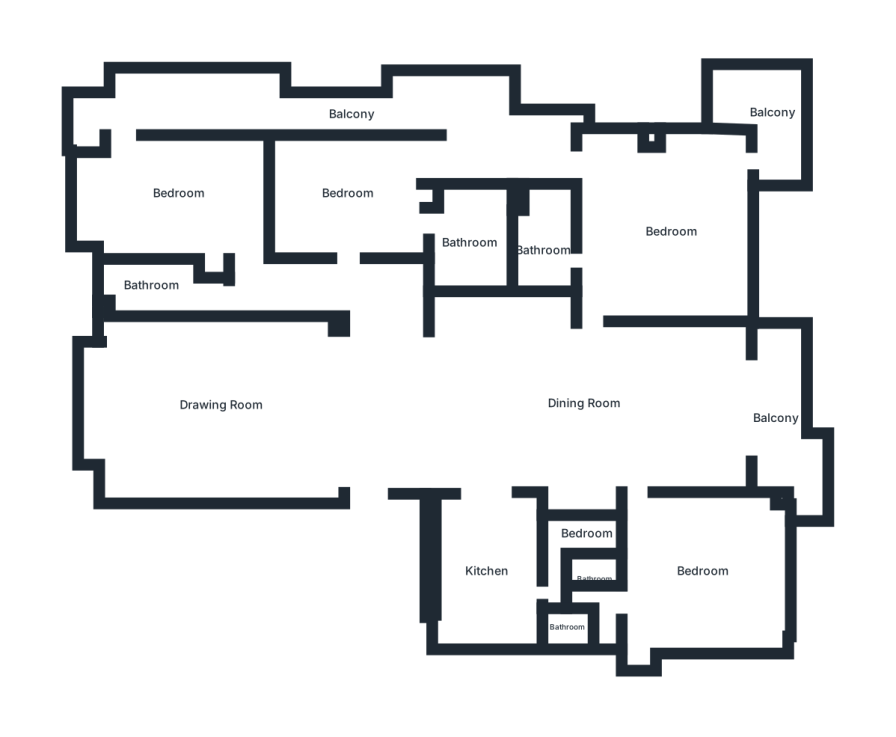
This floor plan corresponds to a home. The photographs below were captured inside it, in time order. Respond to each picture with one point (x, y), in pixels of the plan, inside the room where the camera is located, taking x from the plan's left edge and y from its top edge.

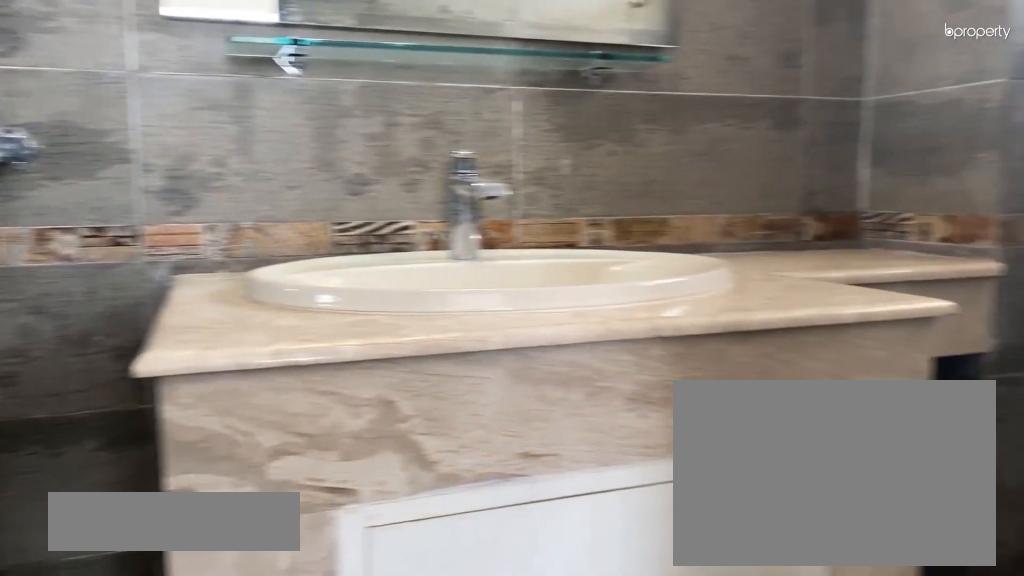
(538, 248)
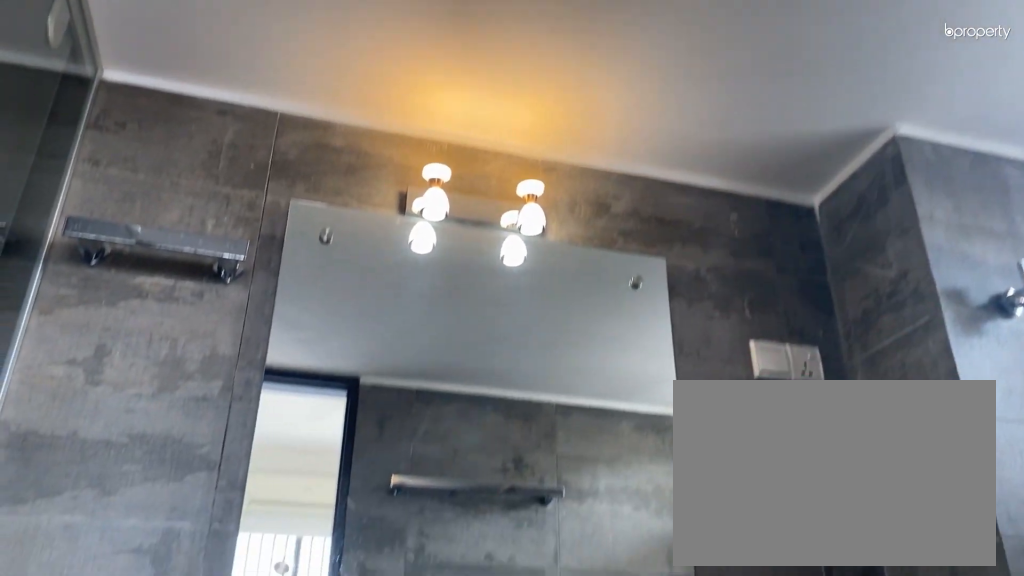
(538, 248)
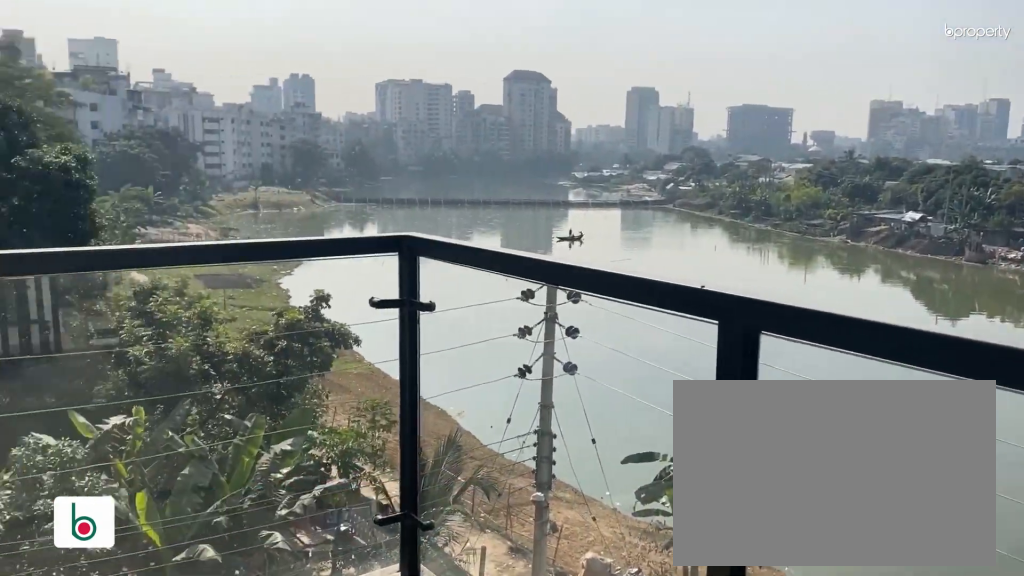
(772, 112)
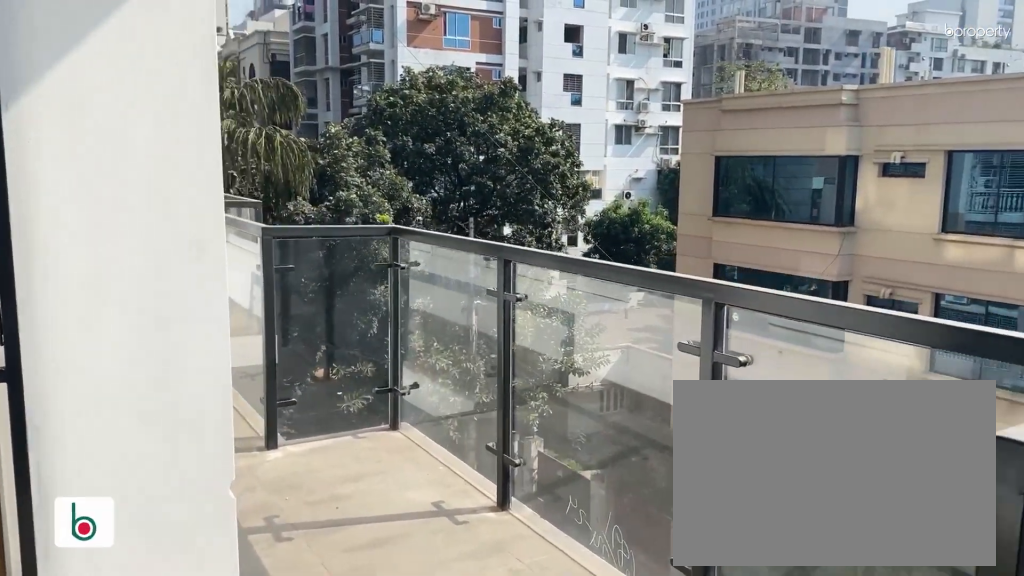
(350, 117)
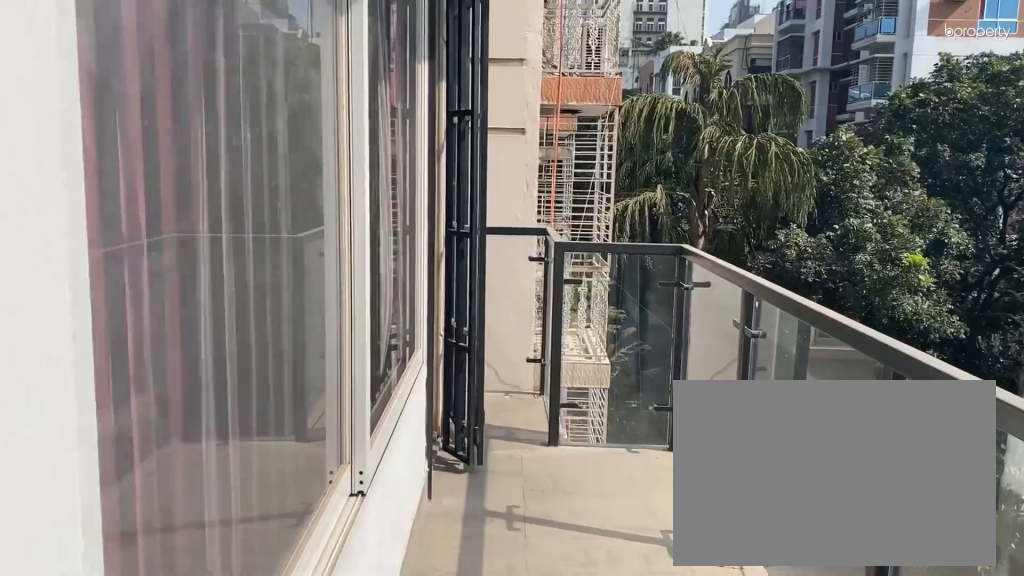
(350, 117)
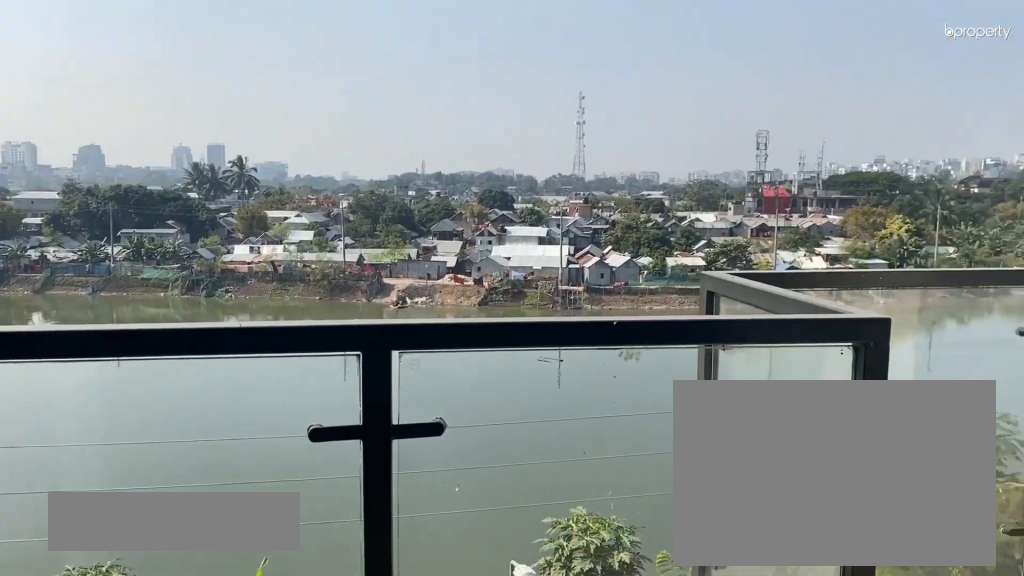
(777, 418)
